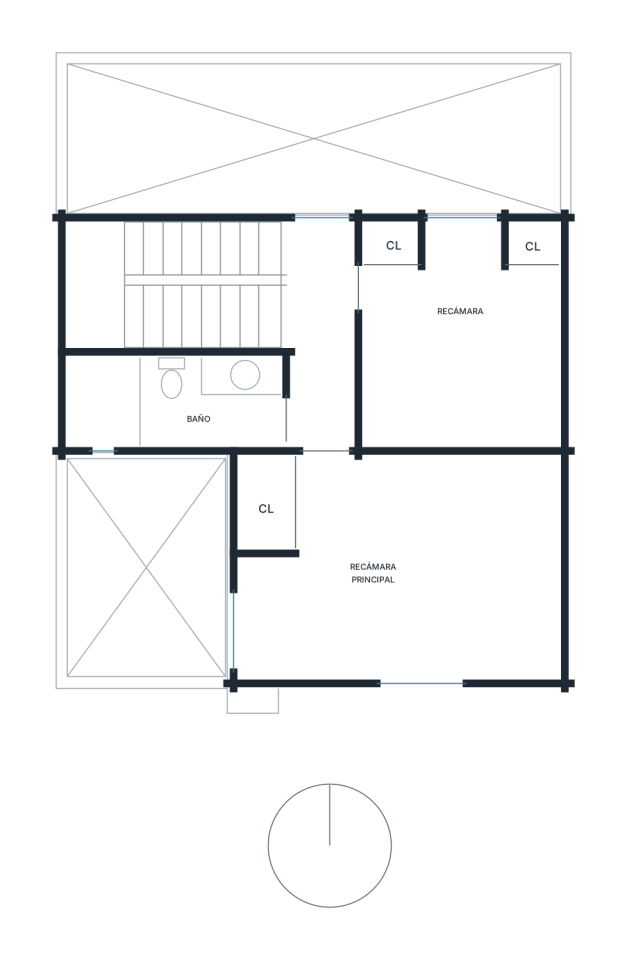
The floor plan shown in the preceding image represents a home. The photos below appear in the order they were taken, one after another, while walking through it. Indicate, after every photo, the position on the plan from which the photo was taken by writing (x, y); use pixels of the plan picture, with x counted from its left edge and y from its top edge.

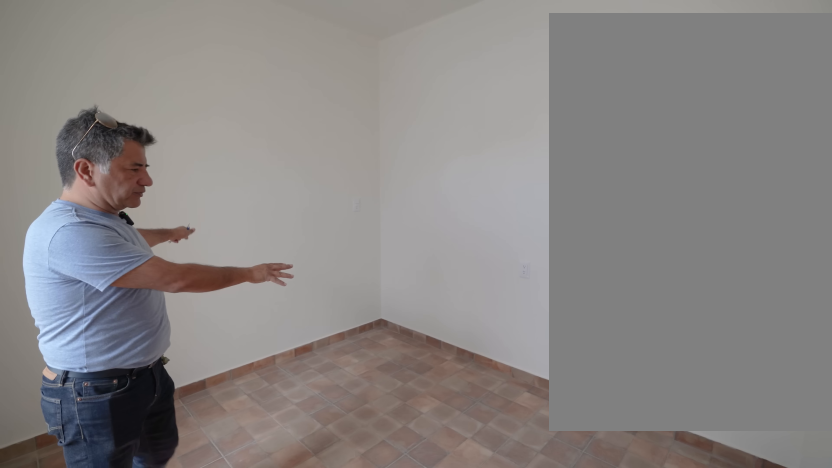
(388, 296)
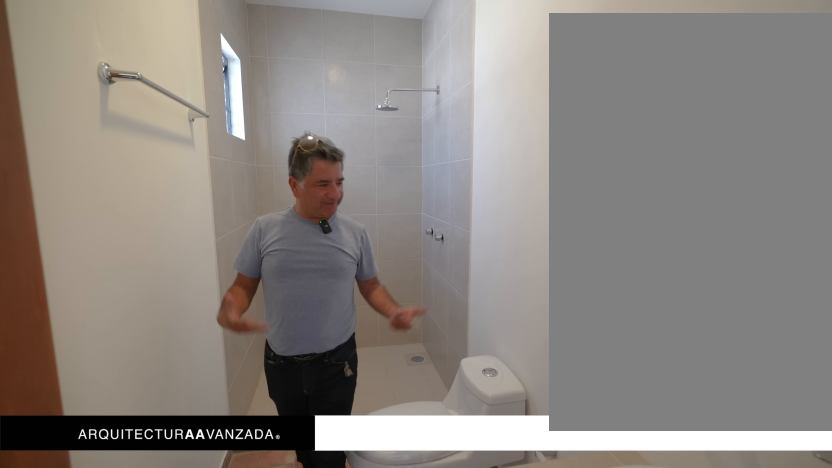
(249, 416)
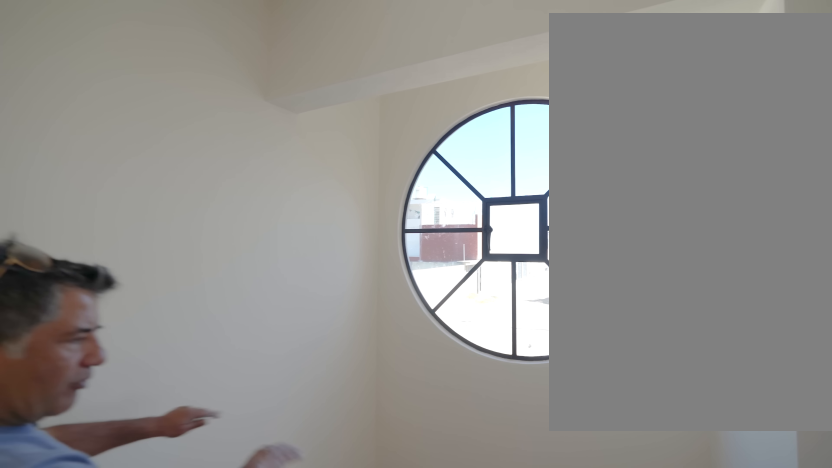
(370, 629)
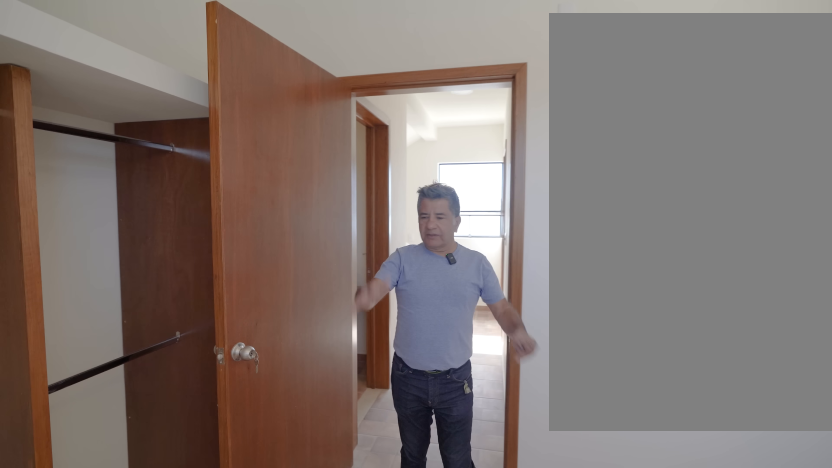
(373, 573)
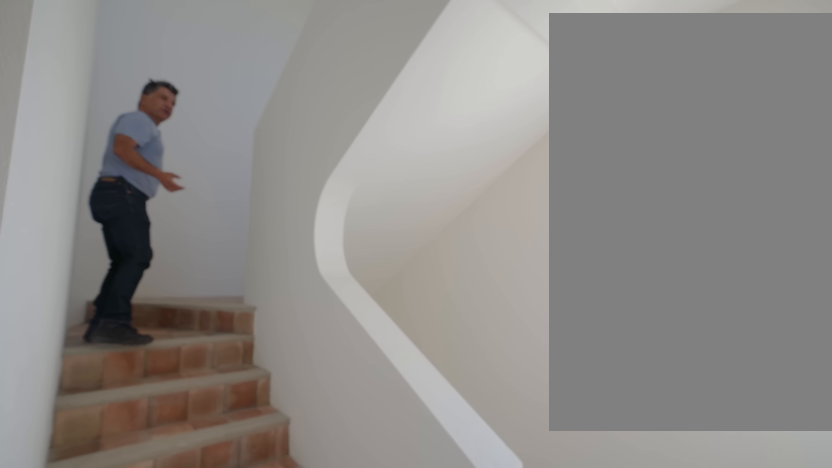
(317, 321)
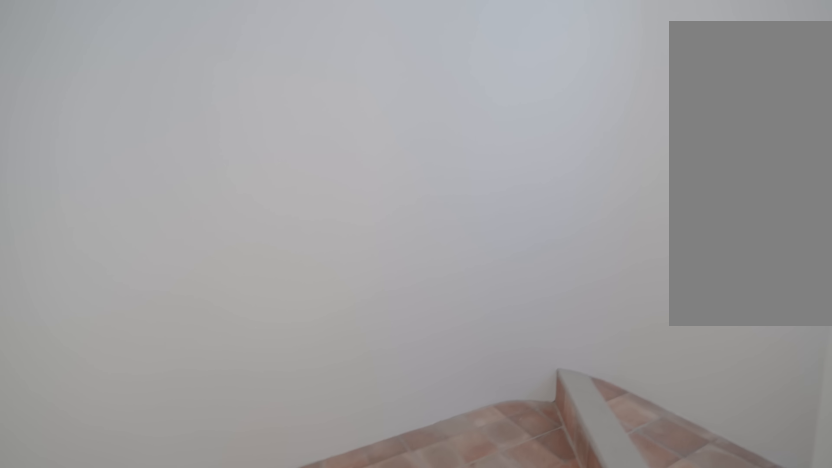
(271, 316)
